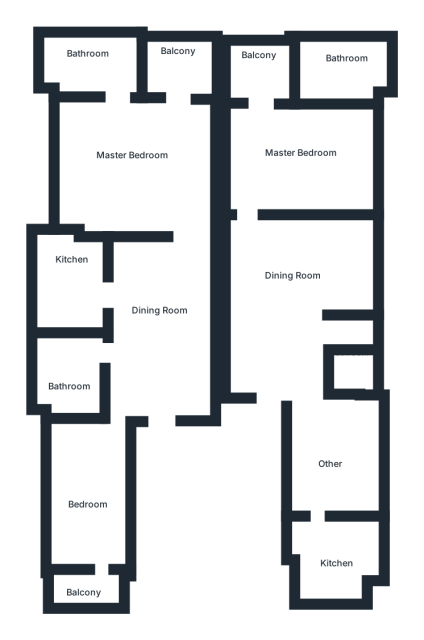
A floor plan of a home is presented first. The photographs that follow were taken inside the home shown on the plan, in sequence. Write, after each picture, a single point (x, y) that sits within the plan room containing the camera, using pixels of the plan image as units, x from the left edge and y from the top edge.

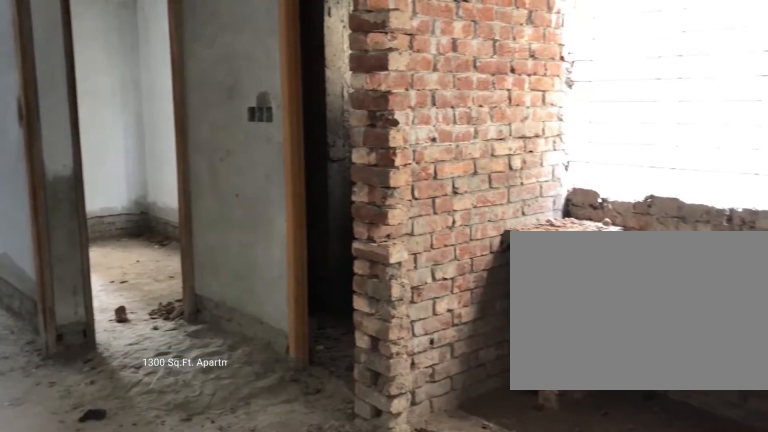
(145, 301)
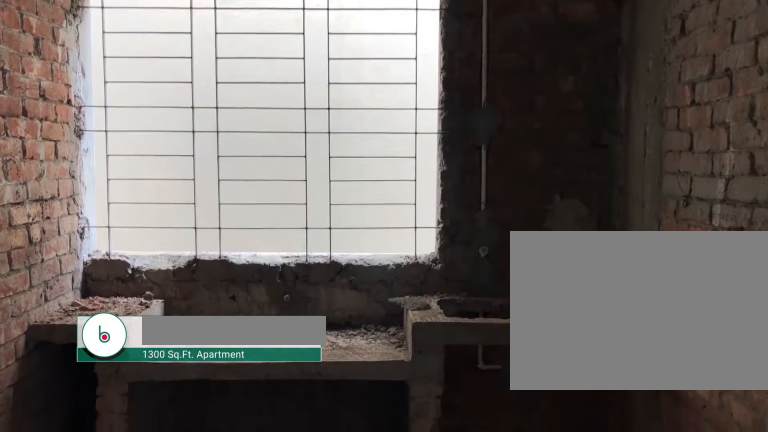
(80, 285)
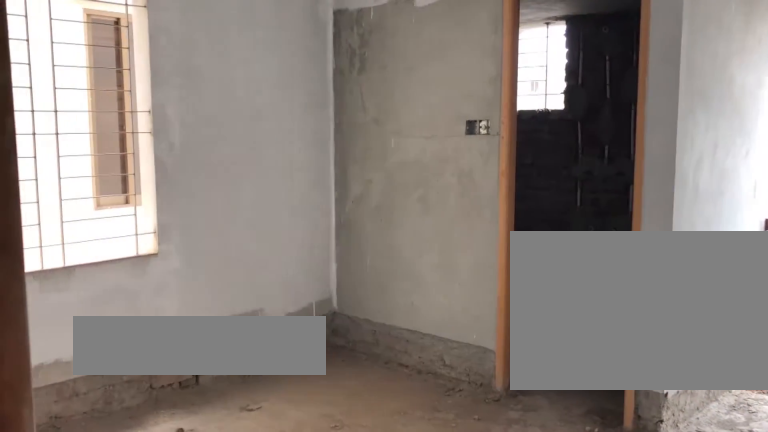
(131, 172)
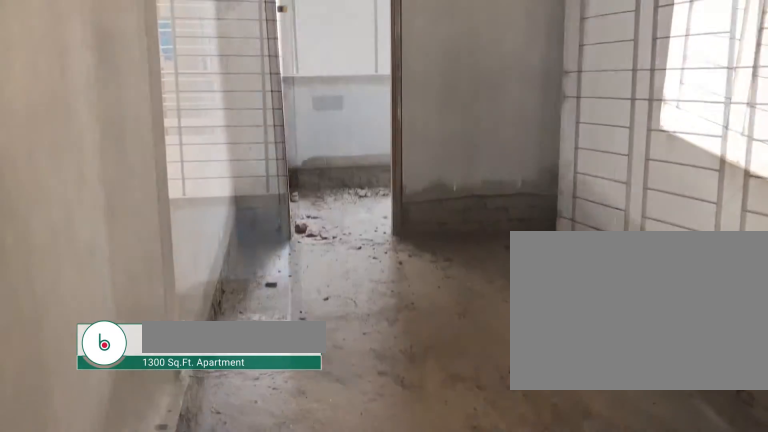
(91, 495)
